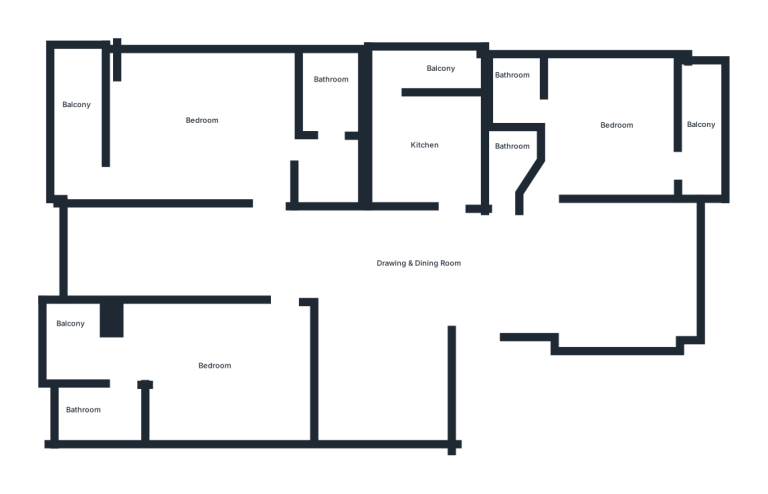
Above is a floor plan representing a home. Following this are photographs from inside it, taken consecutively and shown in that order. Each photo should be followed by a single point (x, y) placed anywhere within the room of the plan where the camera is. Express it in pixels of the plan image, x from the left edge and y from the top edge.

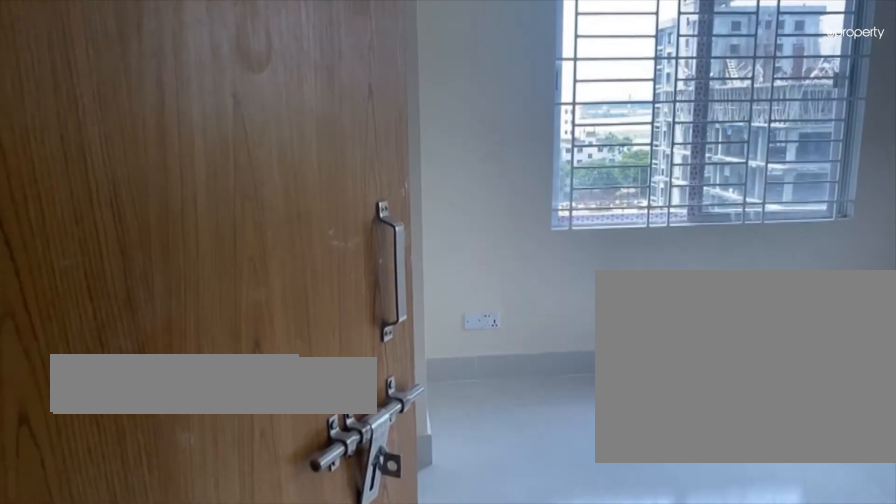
(617, 127)
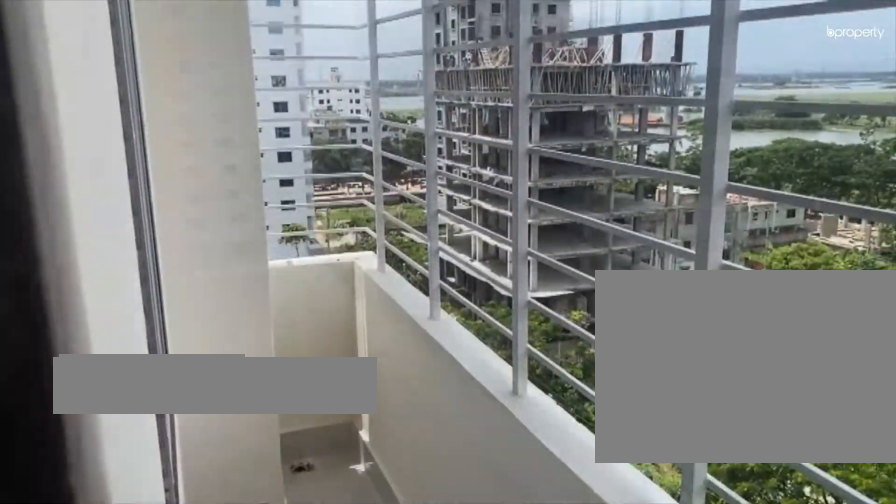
(700, 129)
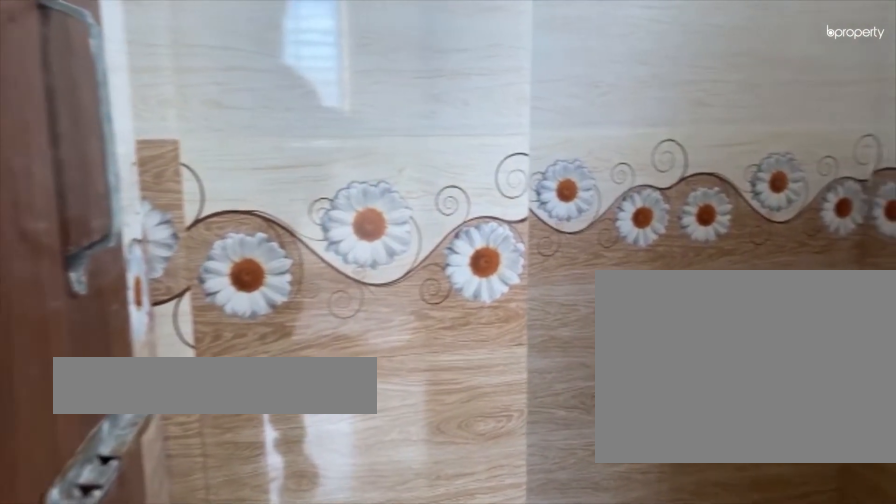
(514, 82)
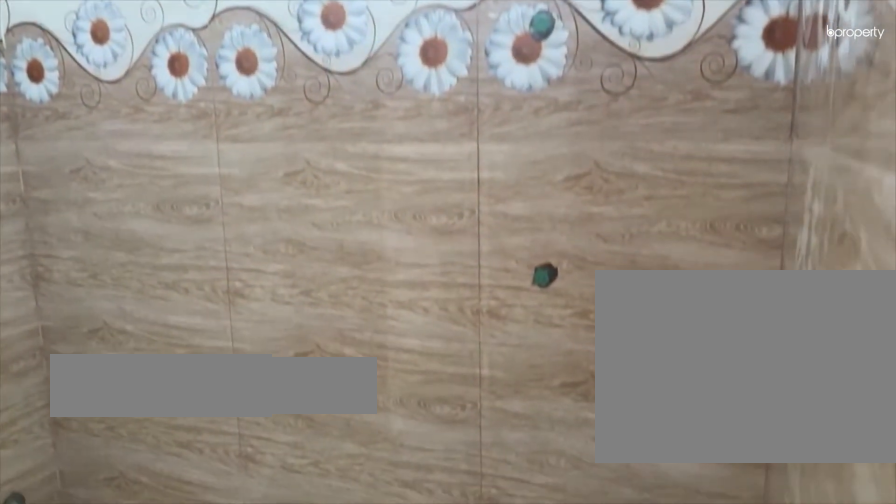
(514, 82)
